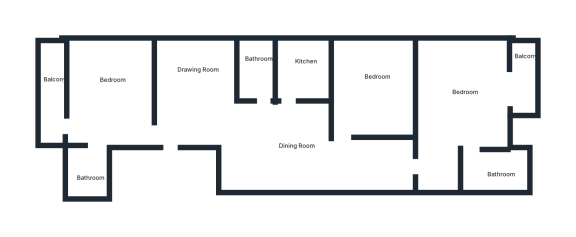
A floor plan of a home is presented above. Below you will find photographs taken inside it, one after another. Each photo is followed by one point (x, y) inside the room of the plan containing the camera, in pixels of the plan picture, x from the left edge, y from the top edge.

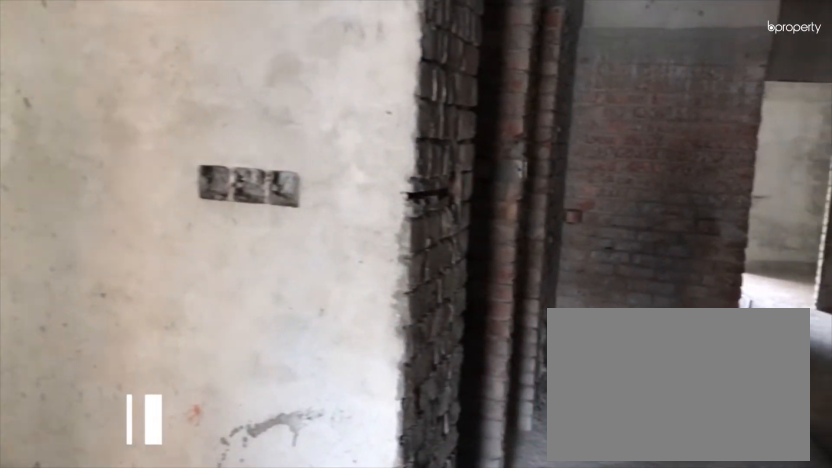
(201, 102)
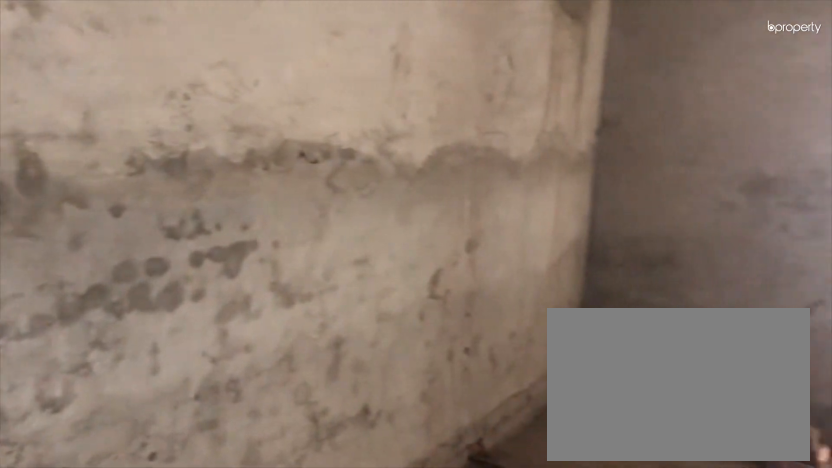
(279, 129)
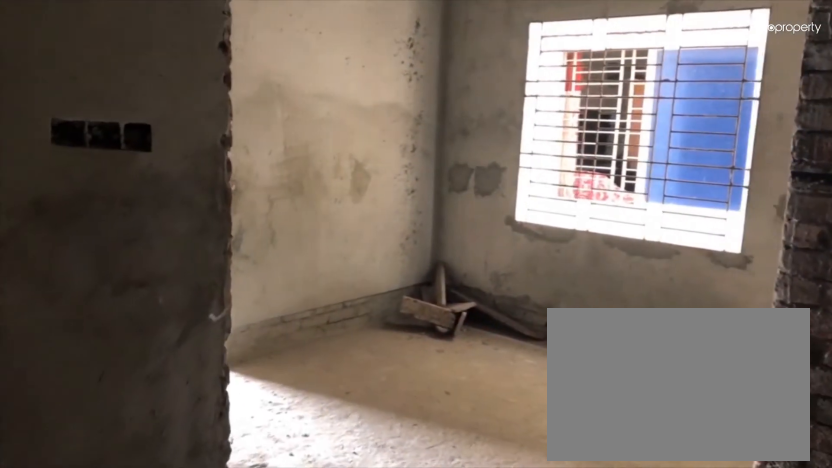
(279, 129)
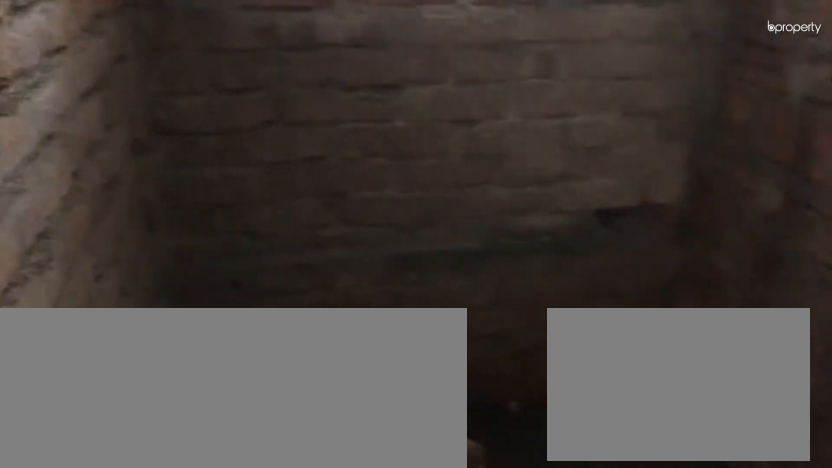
(493, 172)
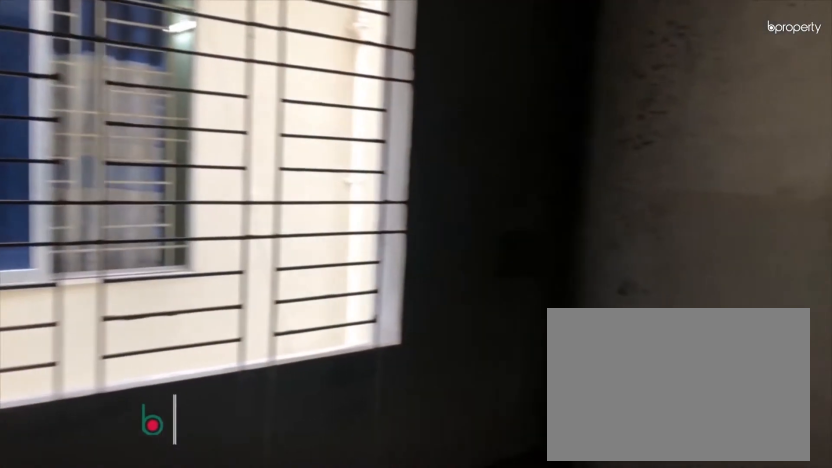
(379, 89)
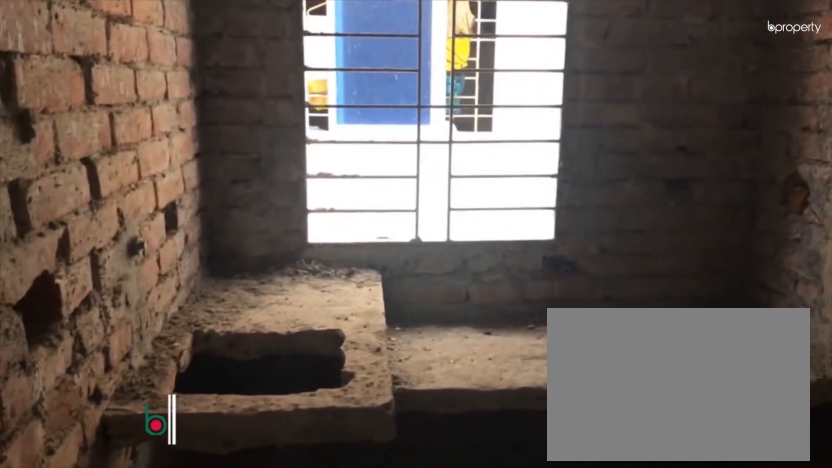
(300, 64)
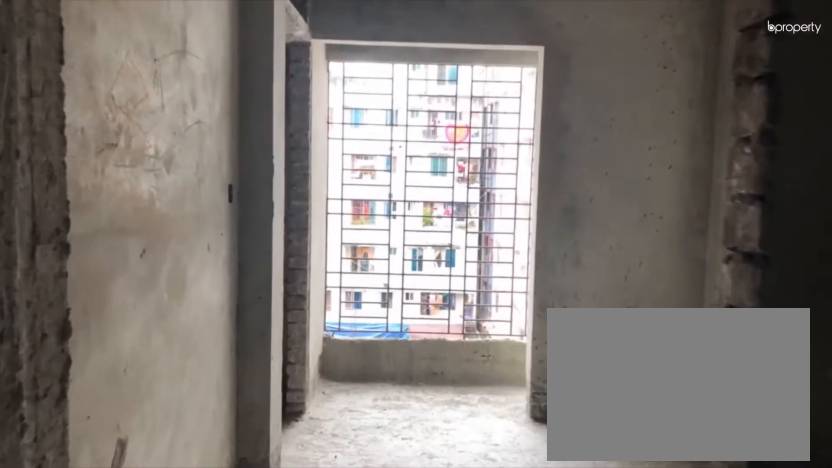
(135, 127)
